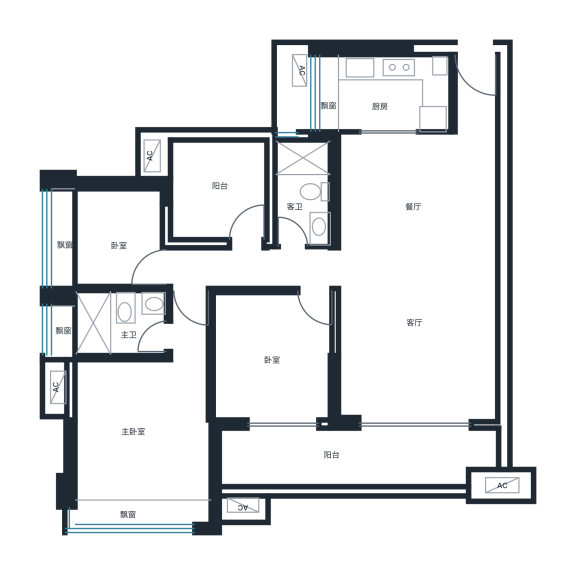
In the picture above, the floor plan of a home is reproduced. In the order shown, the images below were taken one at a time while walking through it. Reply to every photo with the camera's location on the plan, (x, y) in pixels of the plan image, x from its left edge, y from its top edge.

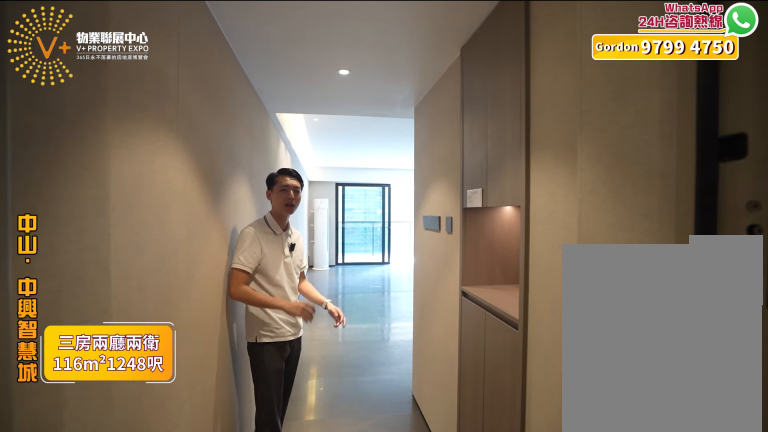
(466, 78)
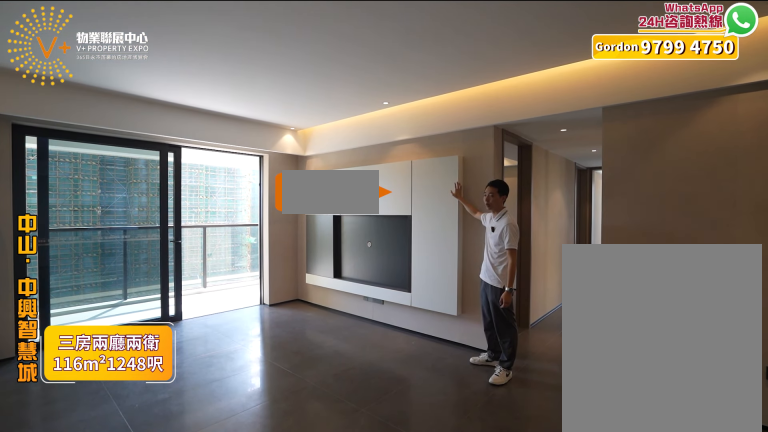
(458, 291)
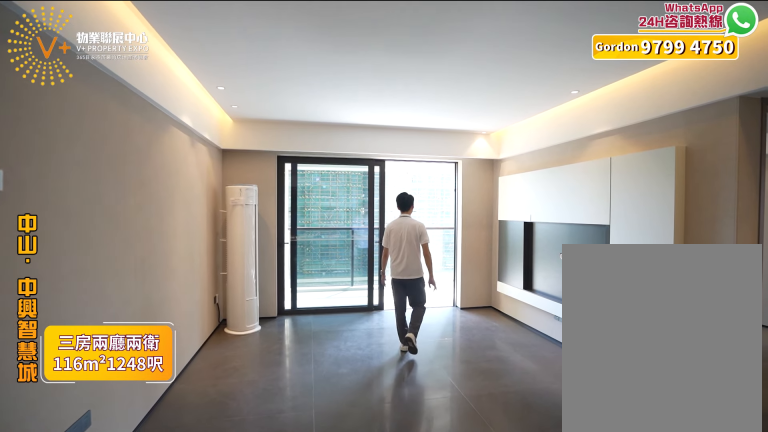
(456, 291)
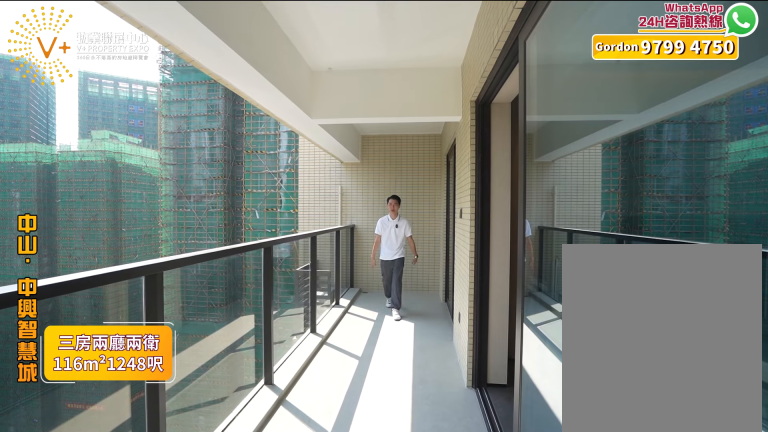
(406, 437)
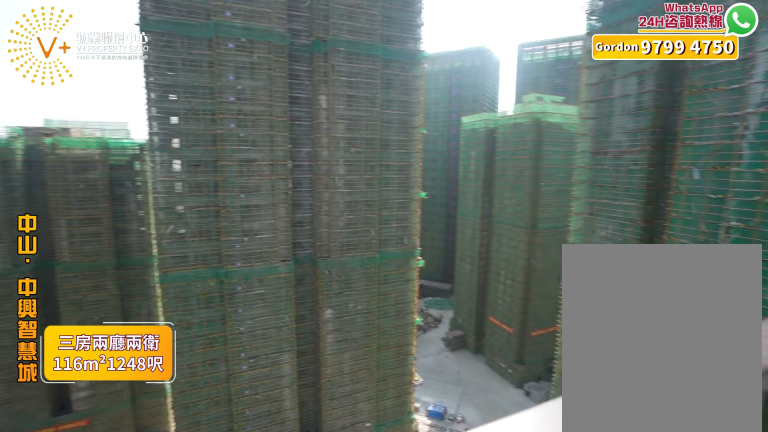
(405, 444)
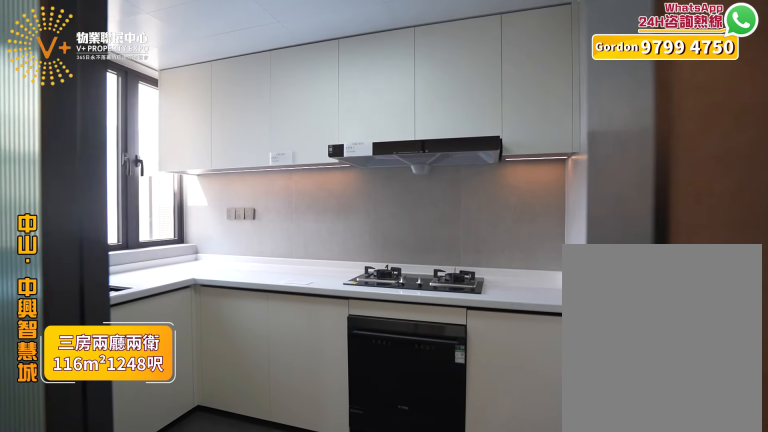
(388, 89)
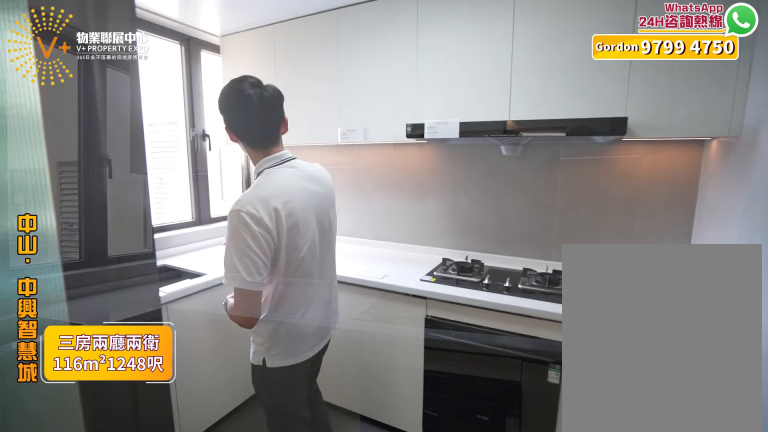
(390, 95)
